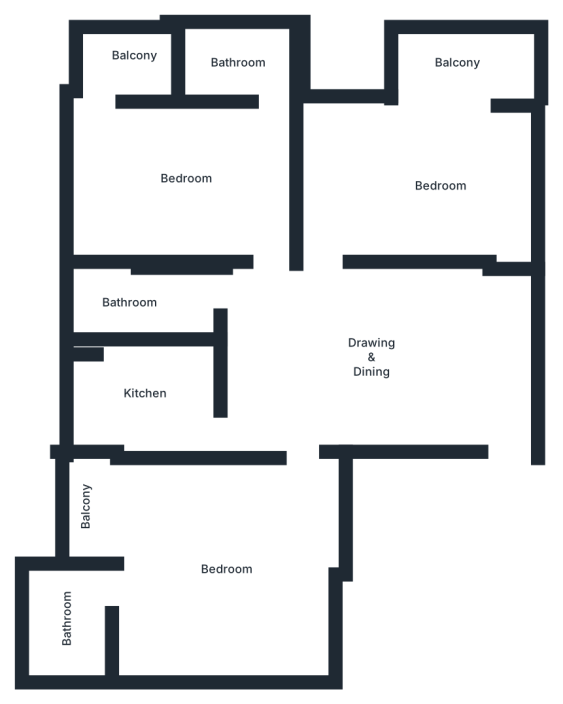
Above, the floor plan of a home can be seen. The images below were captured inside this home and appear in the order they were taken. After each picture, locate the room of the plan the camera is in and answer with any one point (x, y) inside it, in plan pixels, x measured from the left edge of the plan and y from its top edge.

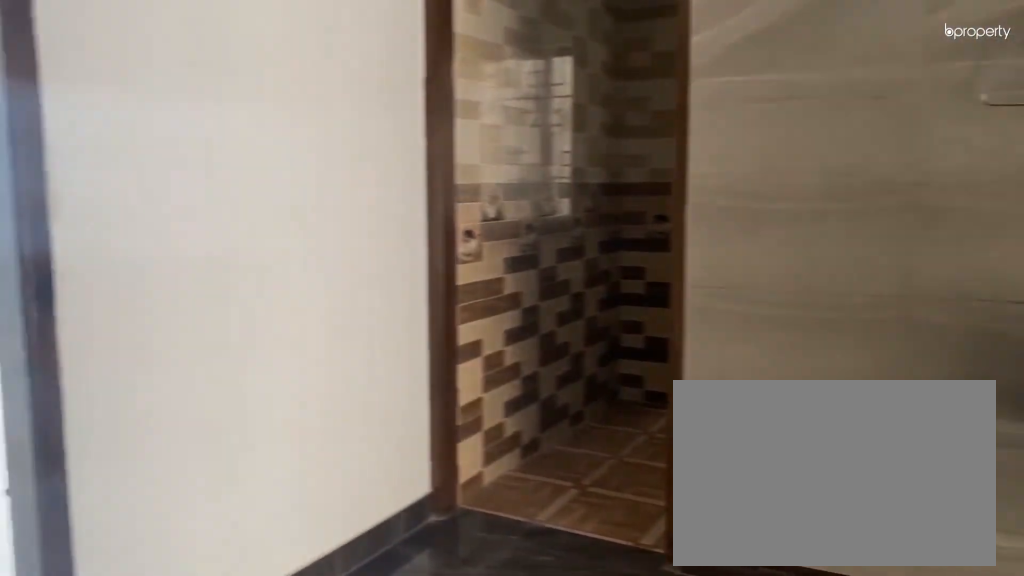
(373, 342)
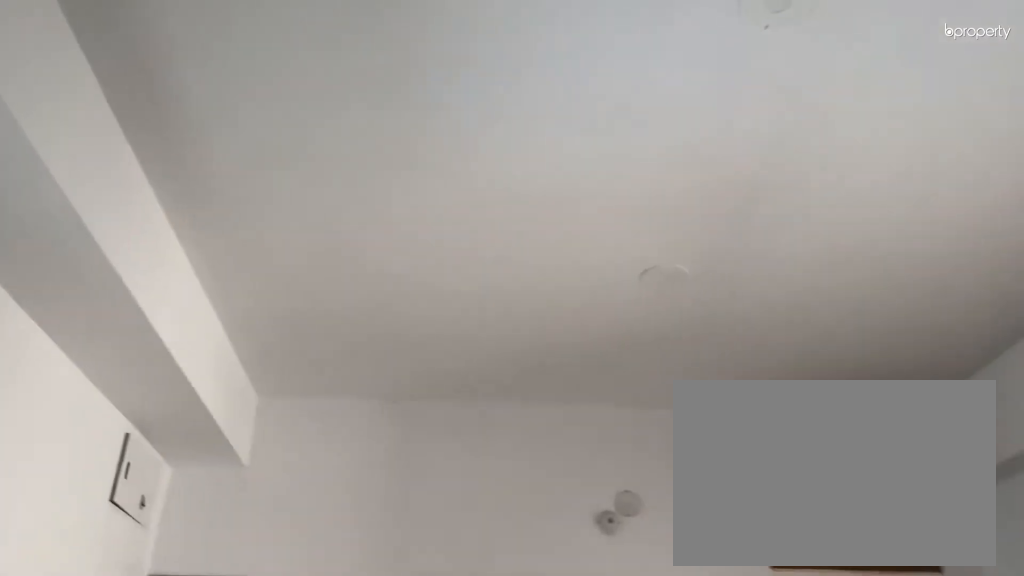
(373, 342)
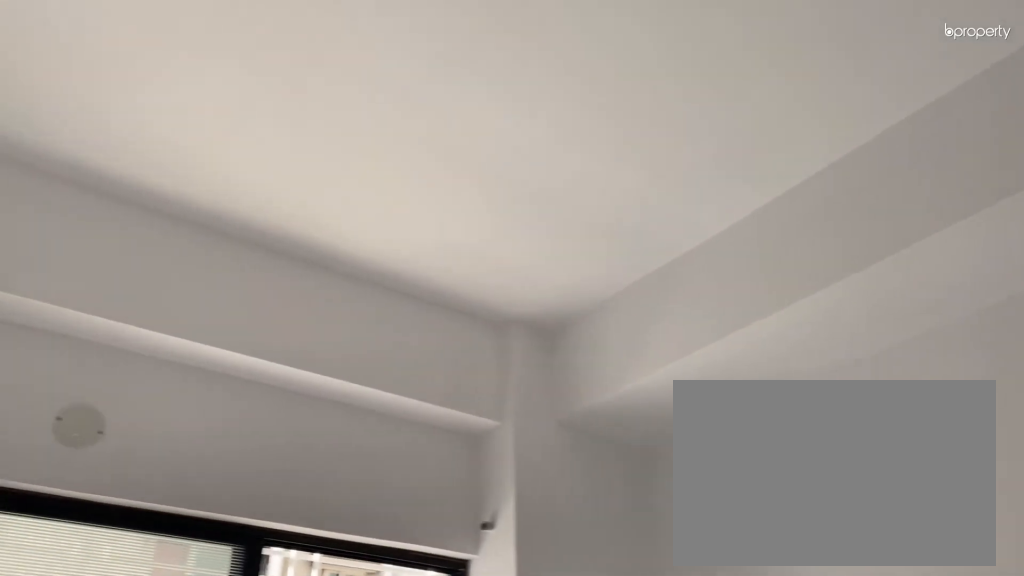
(444, 182)
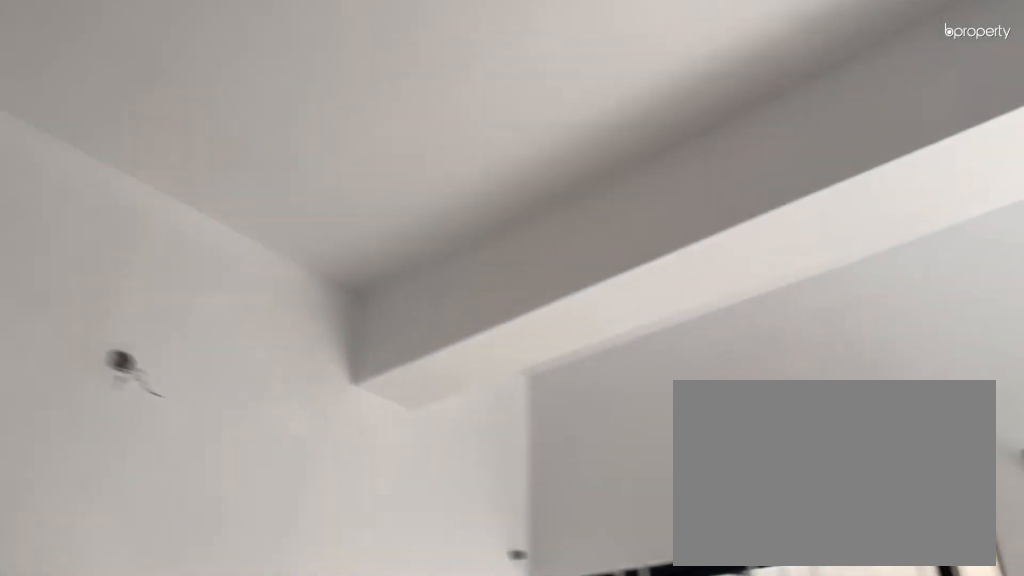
(192, 174)
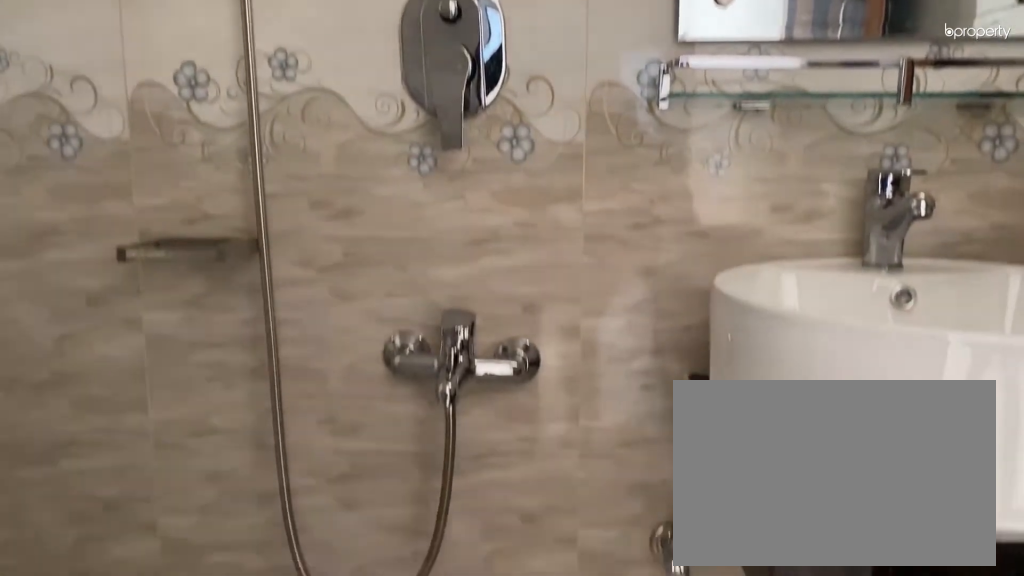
(237, 58)
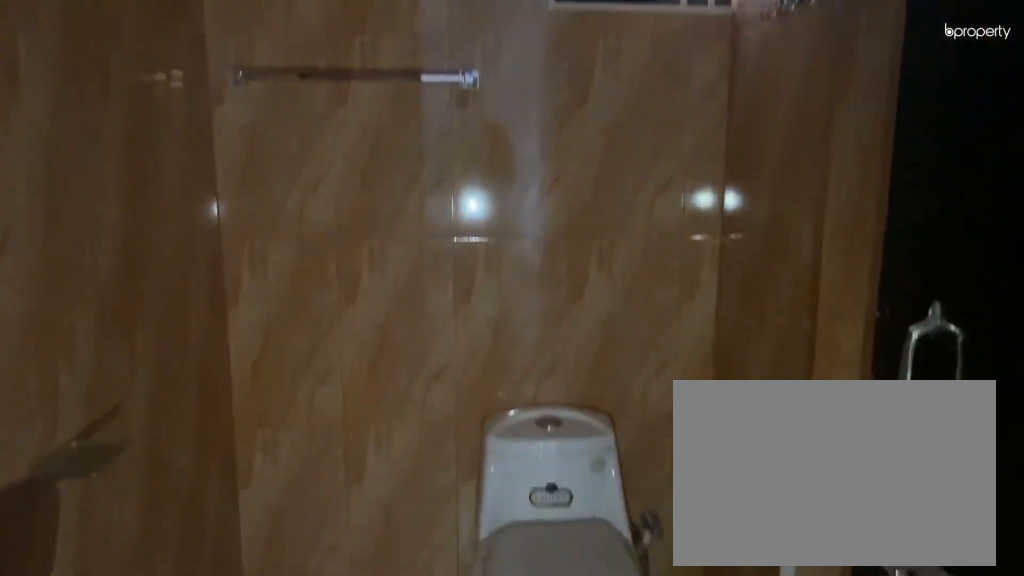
(144, 302)
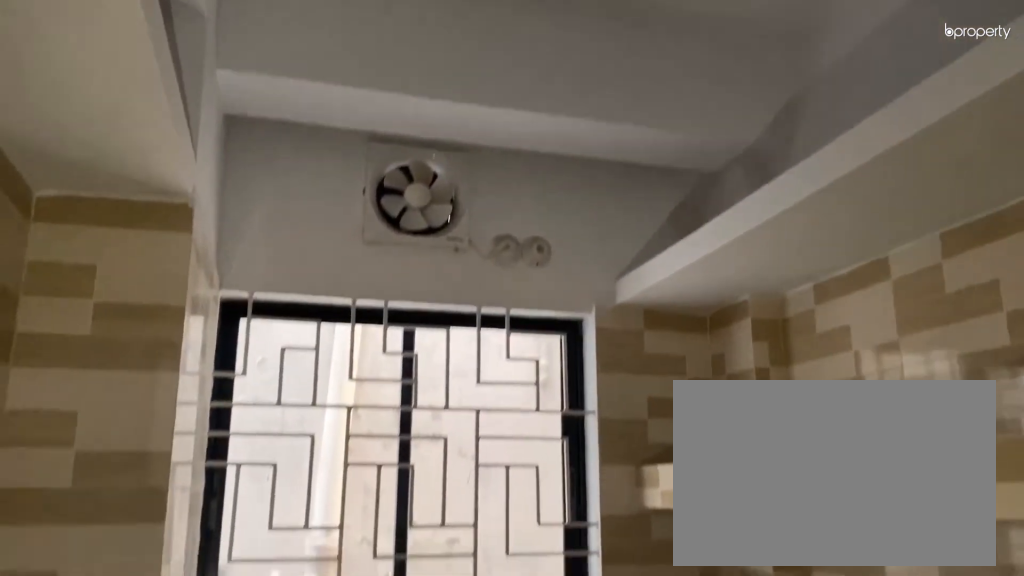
(144, 387)
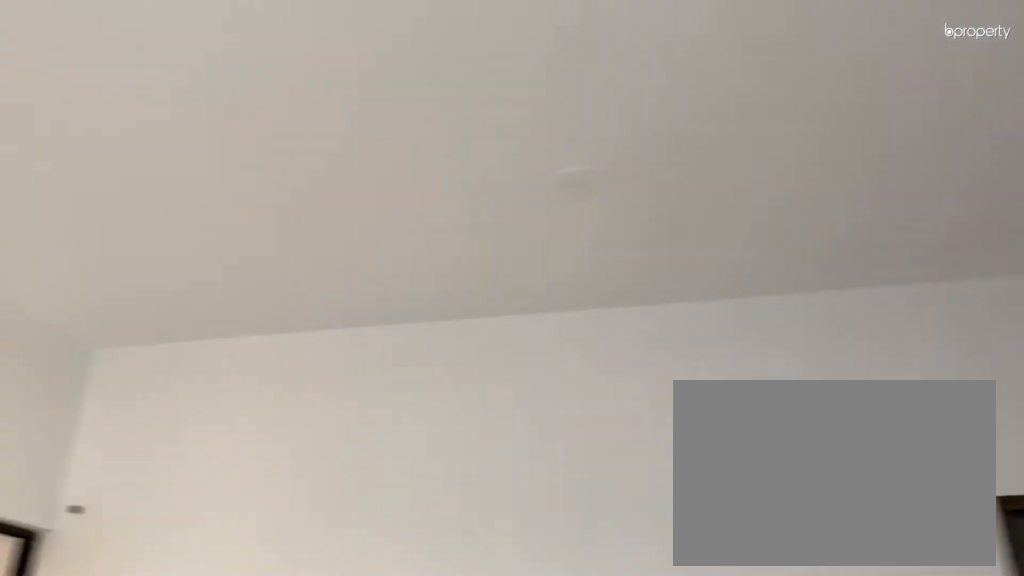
(228, 571)
